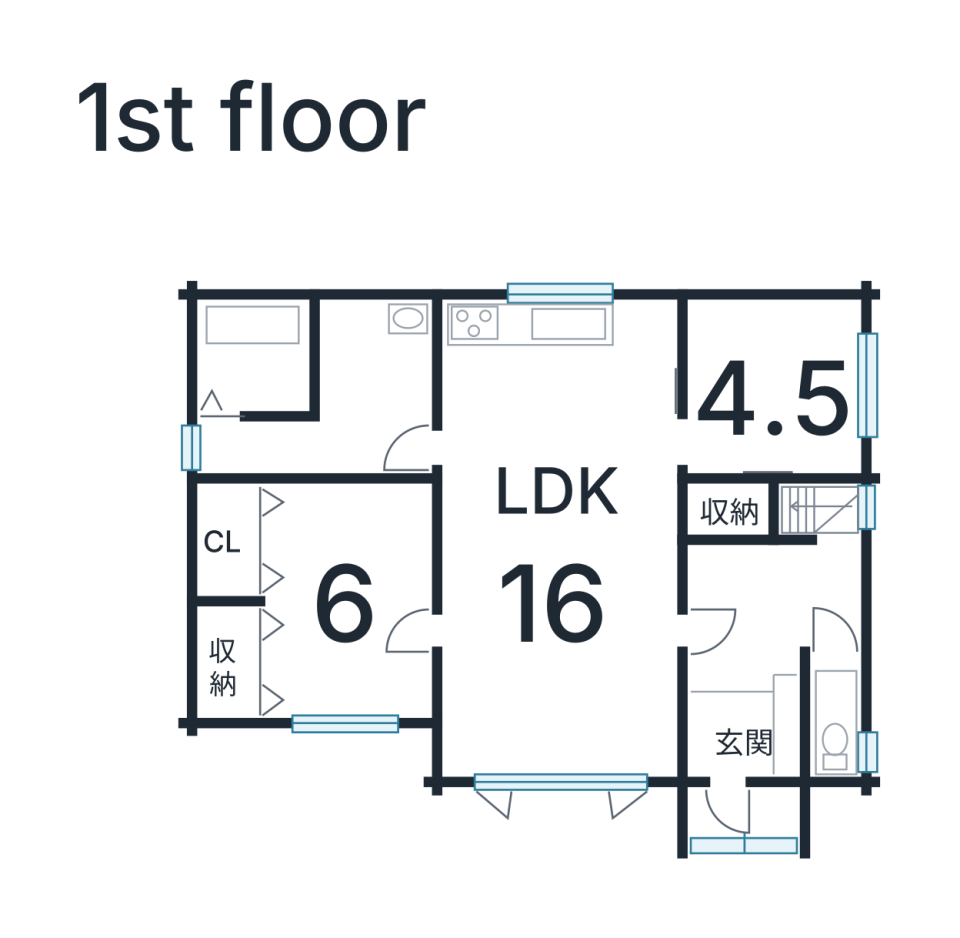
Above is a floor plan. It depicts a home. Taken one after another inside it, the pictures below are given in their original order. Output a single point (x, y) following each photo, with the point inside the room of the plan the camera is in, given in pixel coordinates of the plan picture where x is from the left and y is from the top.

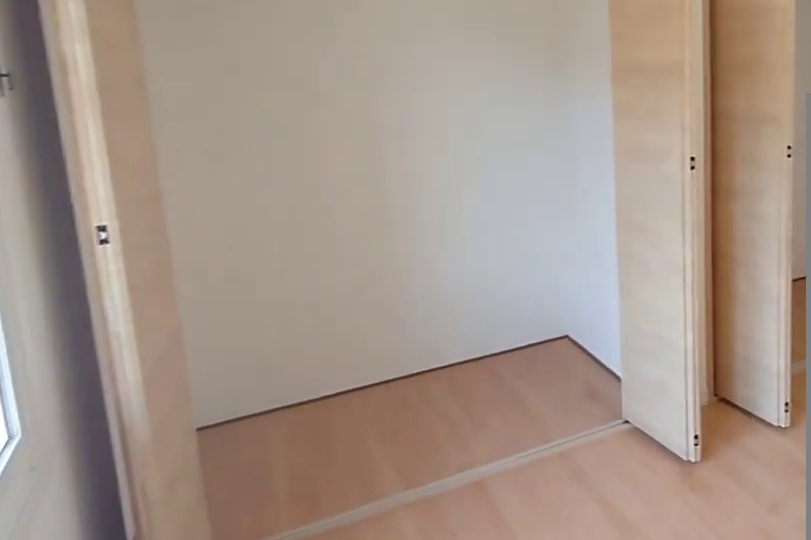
(350, 620)
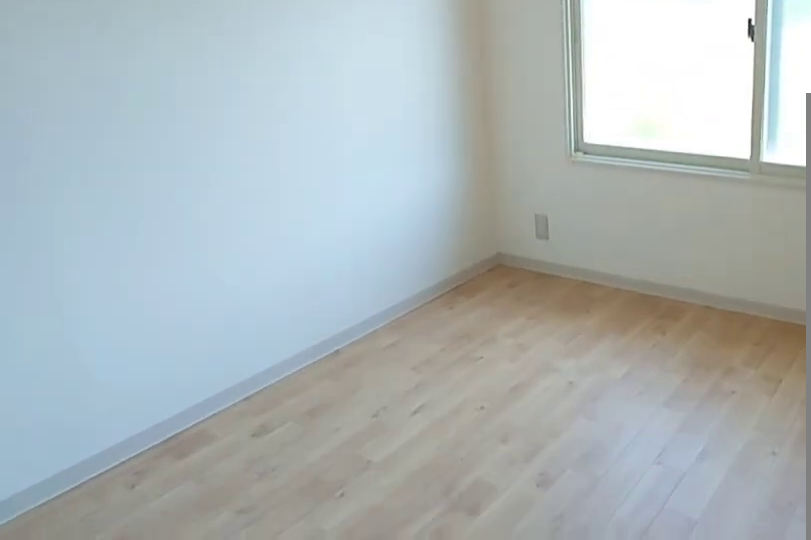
(769, 394)
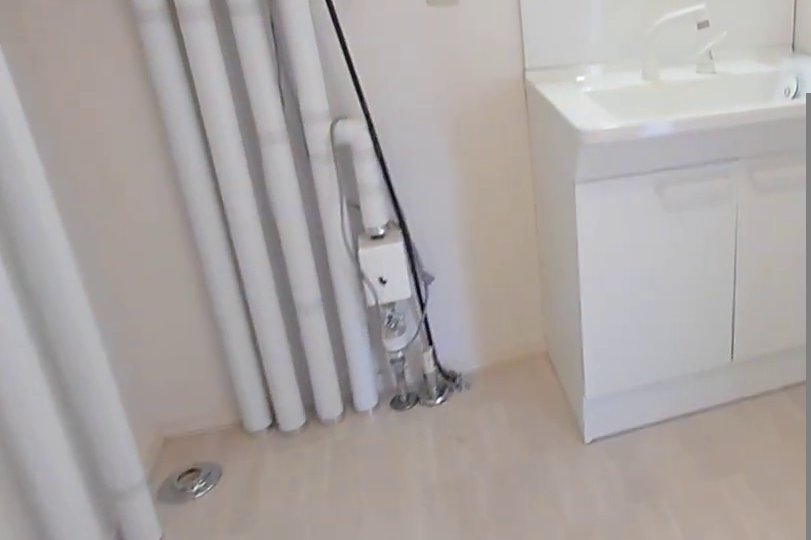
(368, 399)
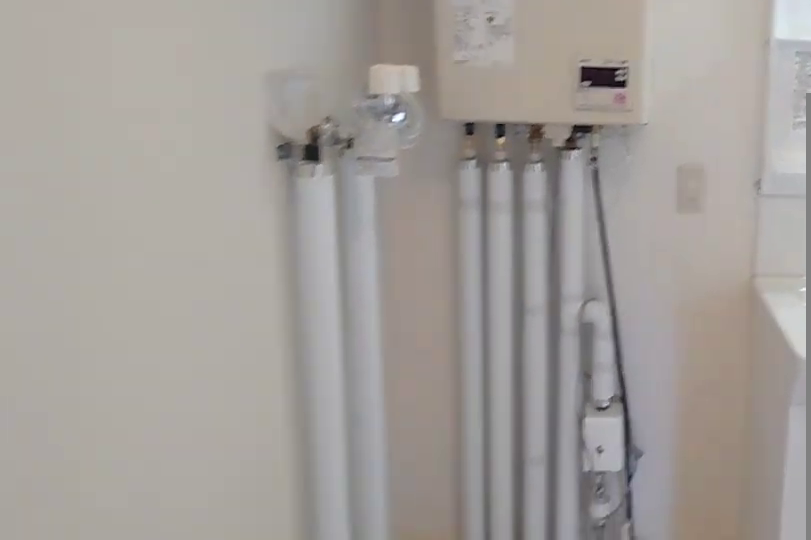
(368, 399)
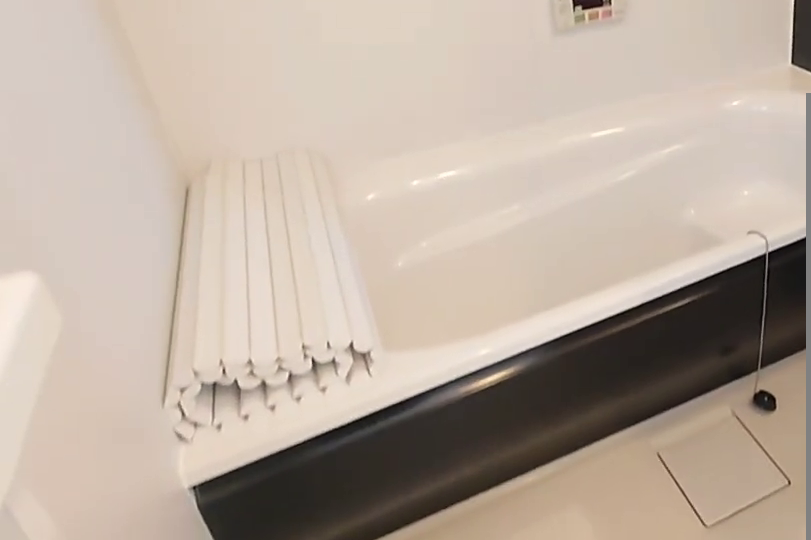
(254, 362)
